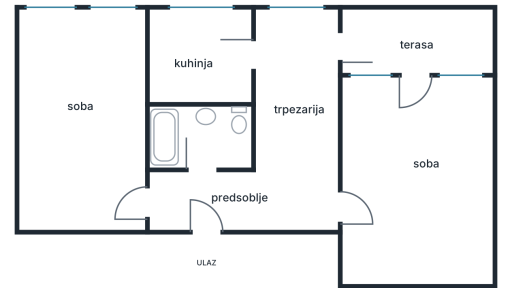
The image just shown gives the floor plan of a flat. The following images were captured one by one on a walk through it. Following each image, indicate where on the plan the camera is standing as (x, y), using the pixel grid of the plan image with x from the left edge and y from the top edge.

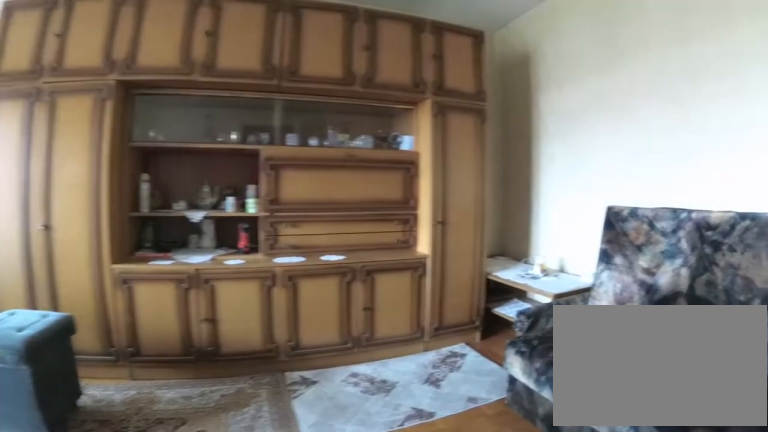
(364, 202)
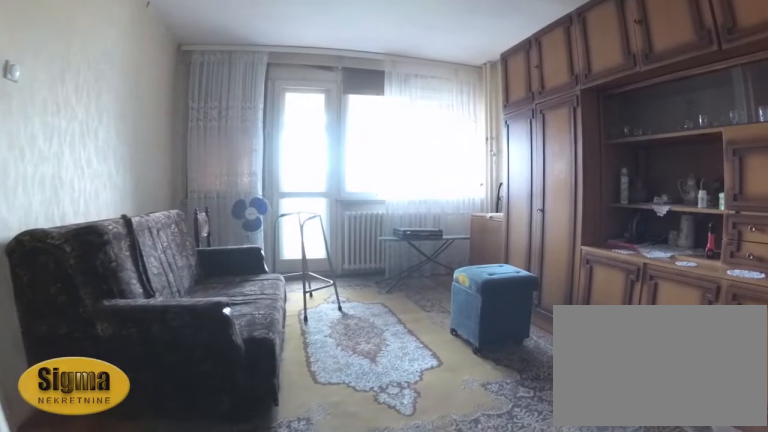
(418, 256)
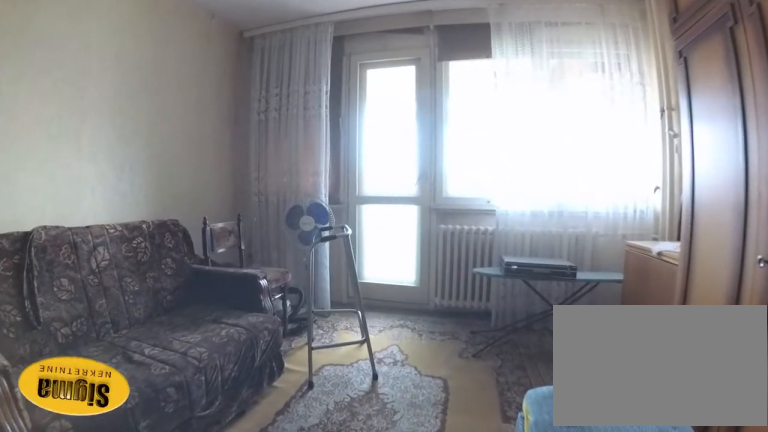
(421, 210)
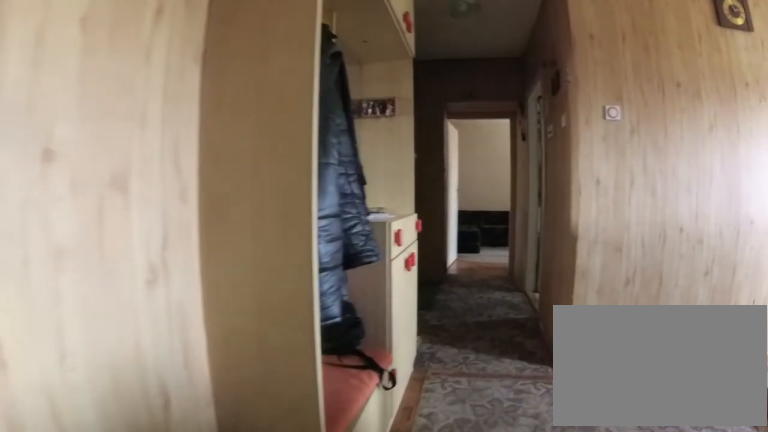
(347, 203)
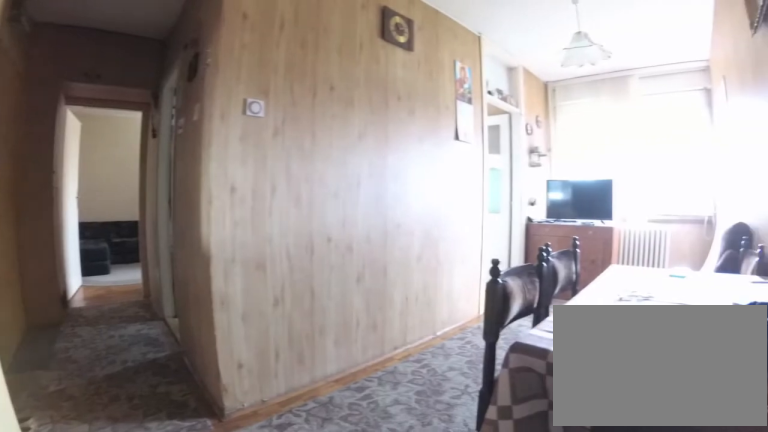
(334, 210)
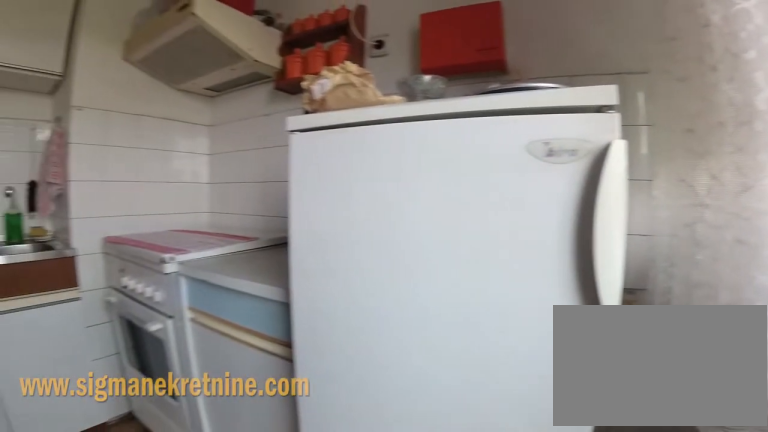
(198, 29)
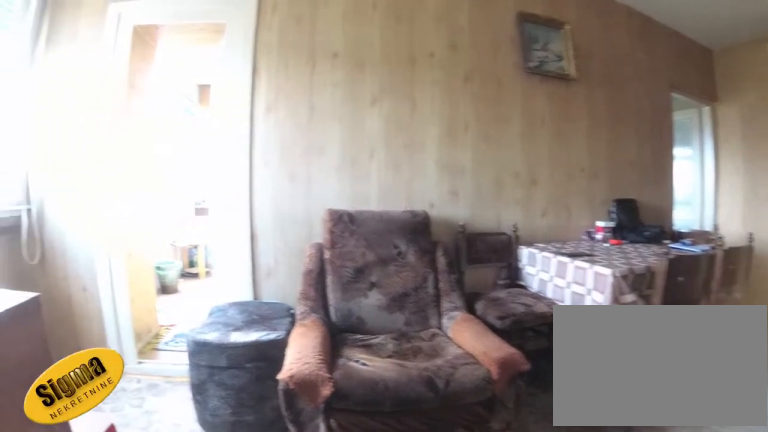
(249, 57)
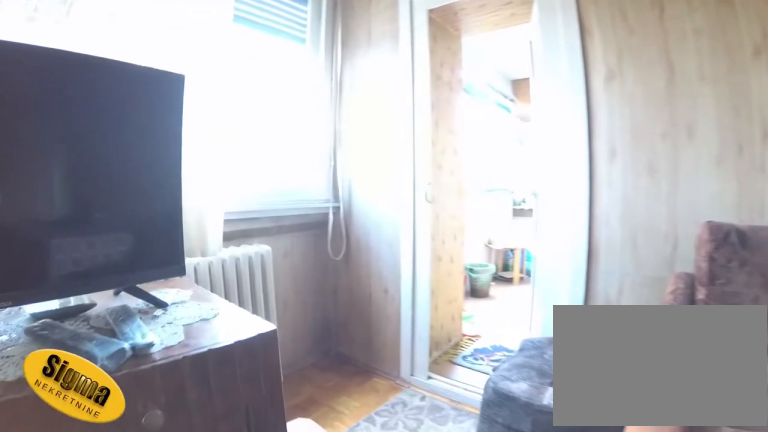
(261, 67)
